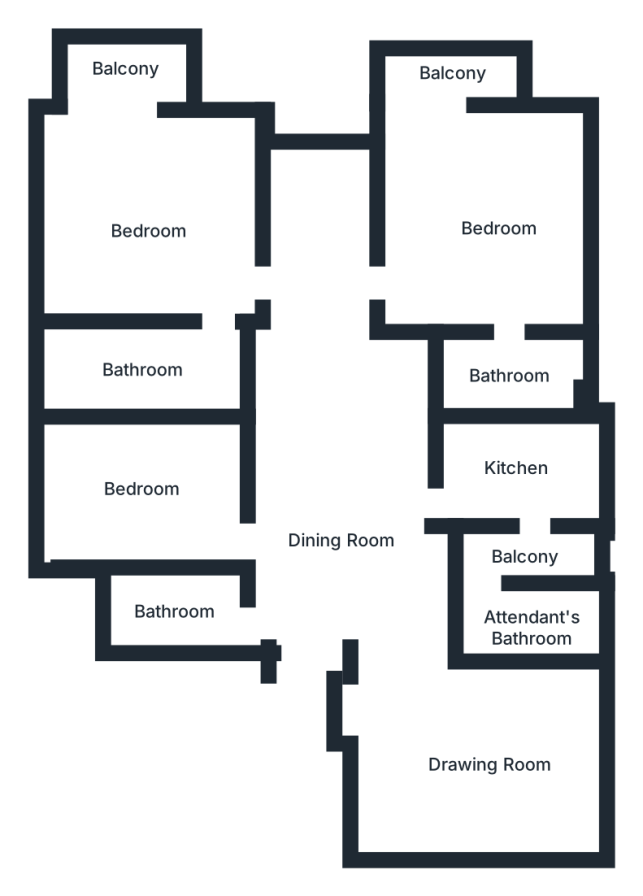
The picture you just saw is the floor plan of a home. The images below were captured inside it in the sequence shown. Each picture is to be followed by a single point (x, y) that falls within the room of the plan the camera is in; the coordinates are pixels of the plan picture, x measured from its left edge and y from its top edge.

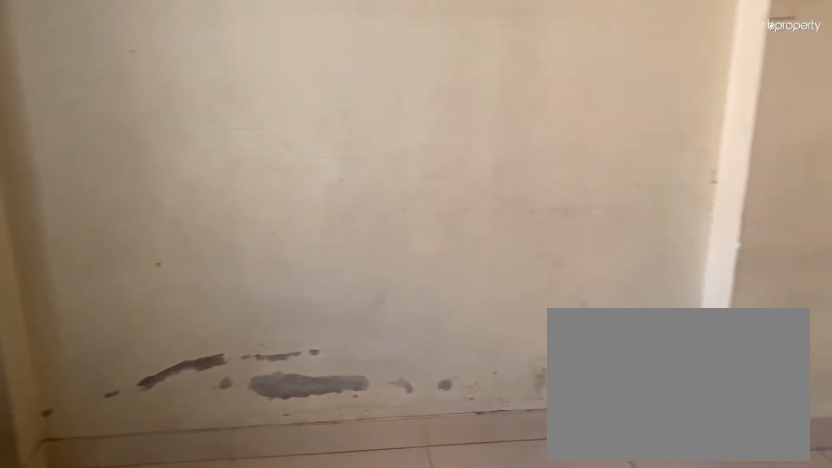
(140, 479)
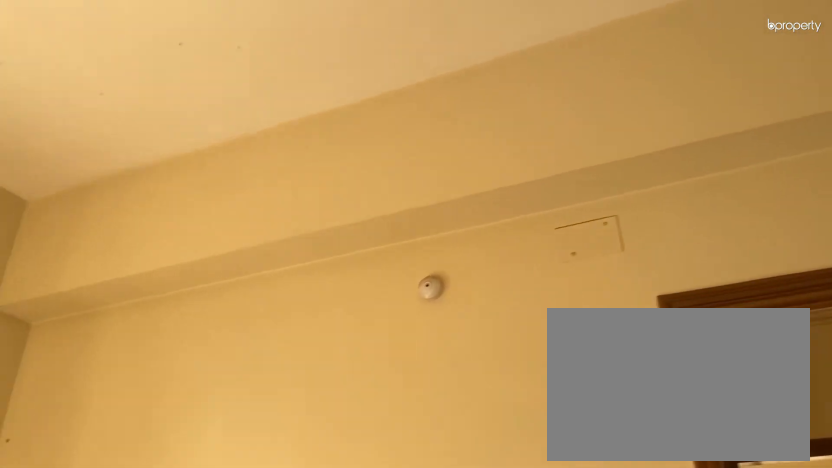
(154, 231)
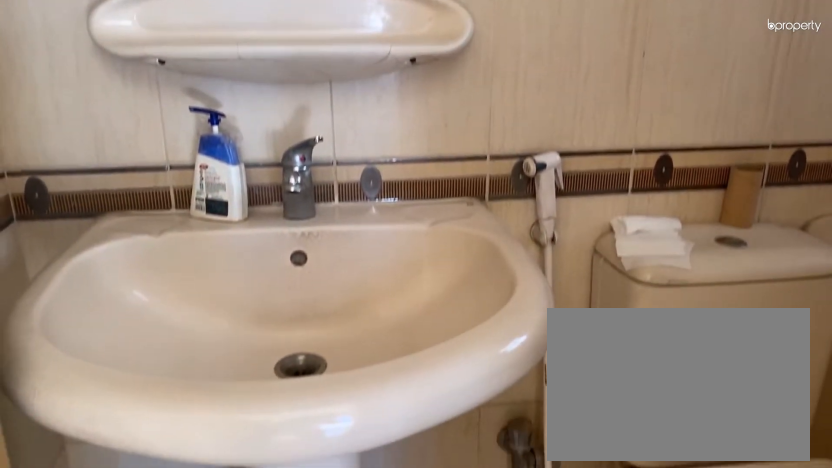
(147, 360)
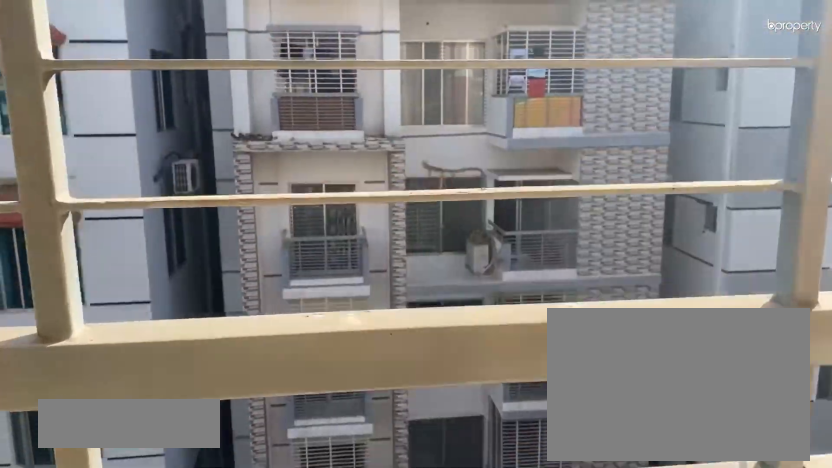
(127, 72)
